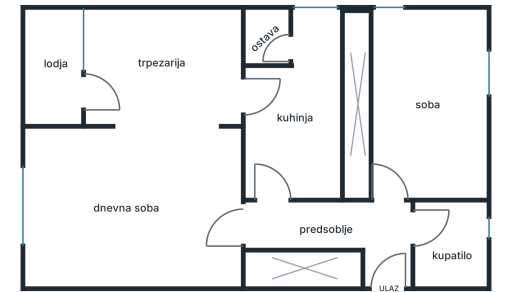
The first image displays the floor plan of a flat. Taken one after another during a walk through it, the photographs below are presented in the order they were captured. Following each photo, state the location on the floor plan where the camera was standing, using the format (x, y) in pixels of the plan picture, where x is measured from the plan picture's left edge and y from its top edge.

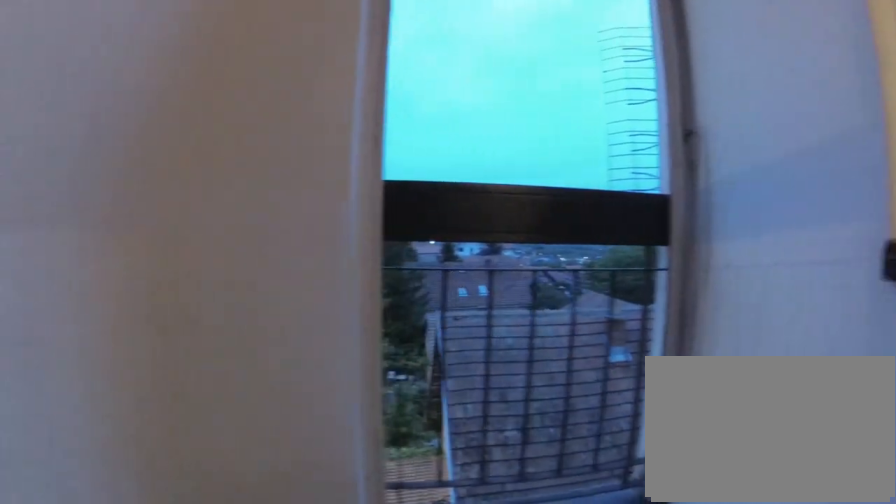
(52, 104)
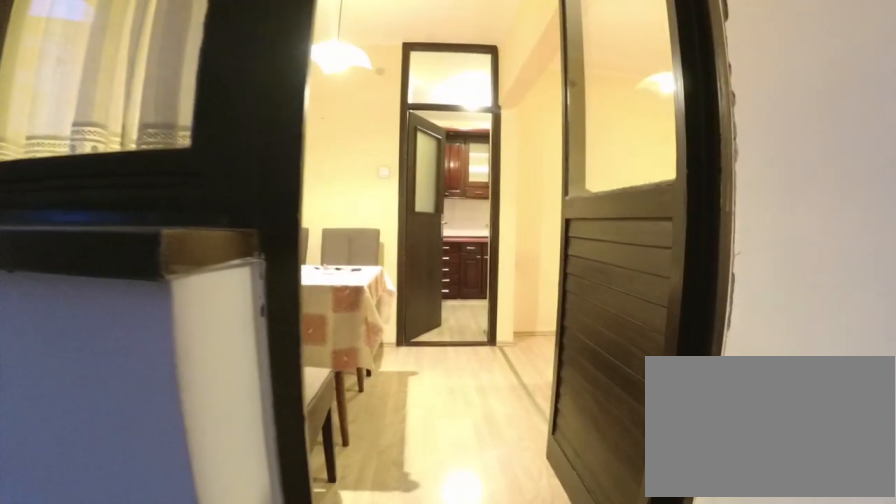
(42, 93)
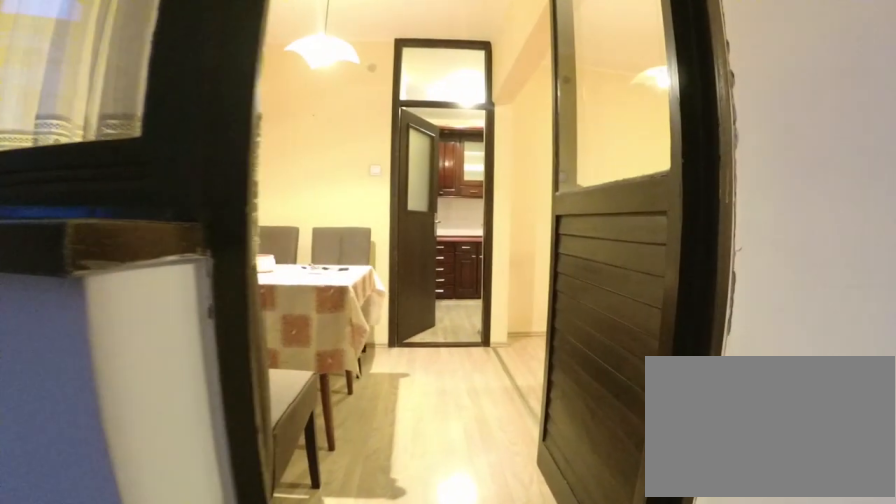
(49, 94)
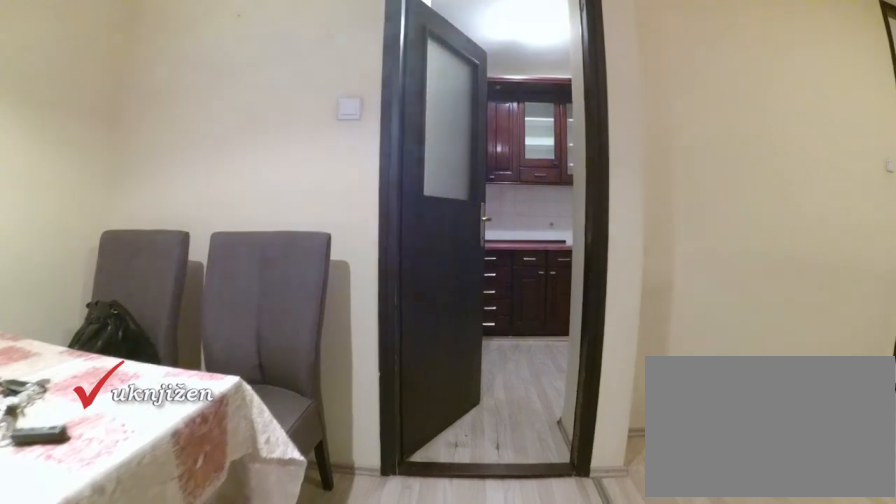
(154, 94)
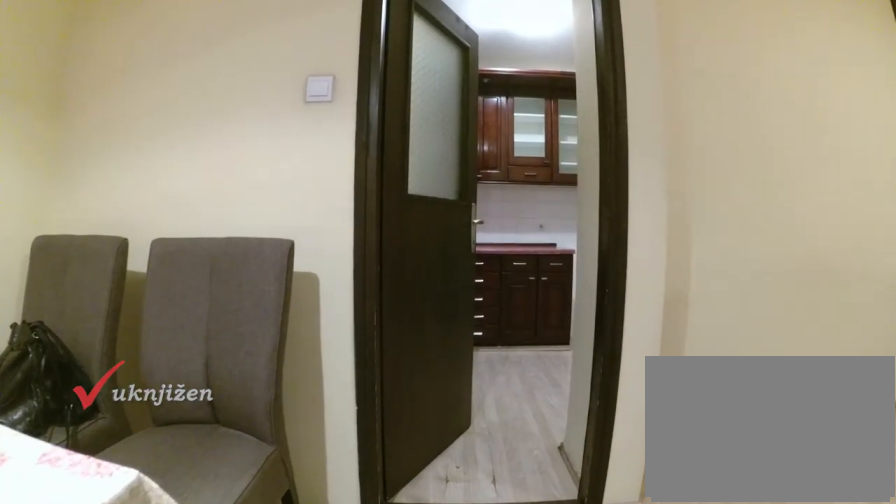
(168, 94)
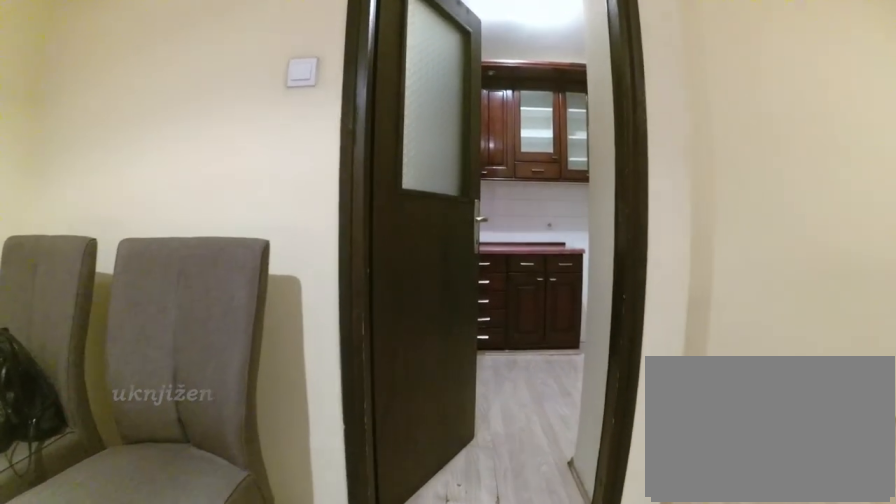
(174, 94)
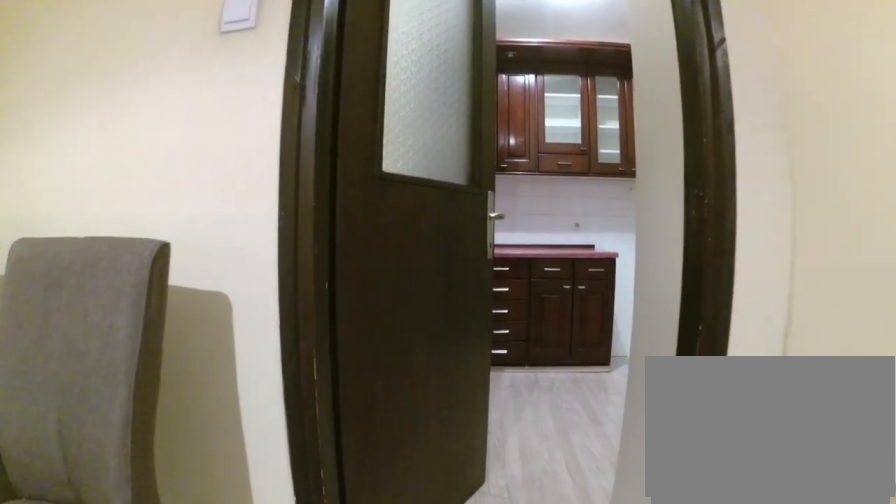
(194, 94)
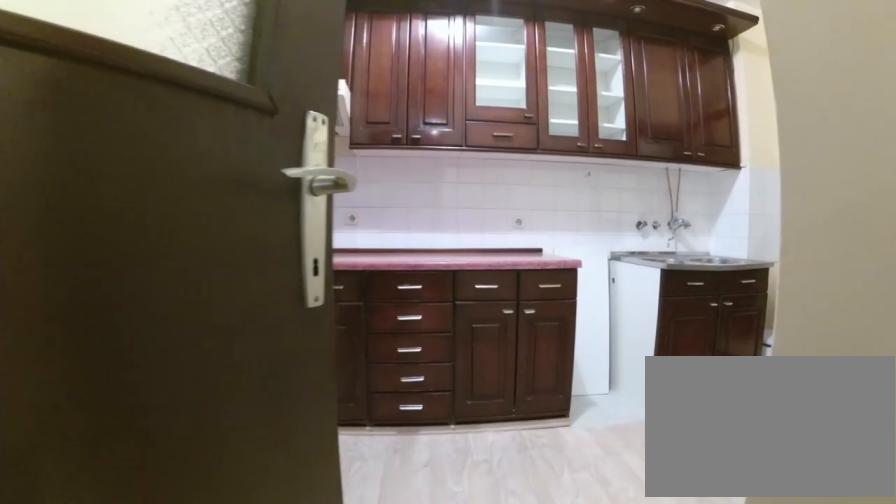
(225, 94)
